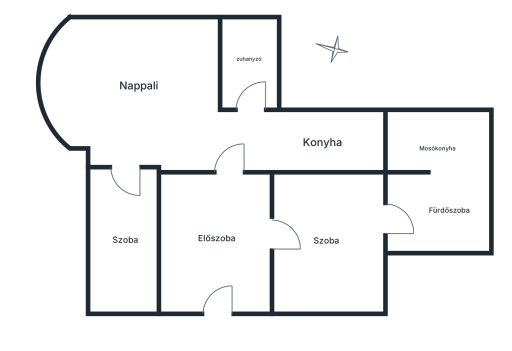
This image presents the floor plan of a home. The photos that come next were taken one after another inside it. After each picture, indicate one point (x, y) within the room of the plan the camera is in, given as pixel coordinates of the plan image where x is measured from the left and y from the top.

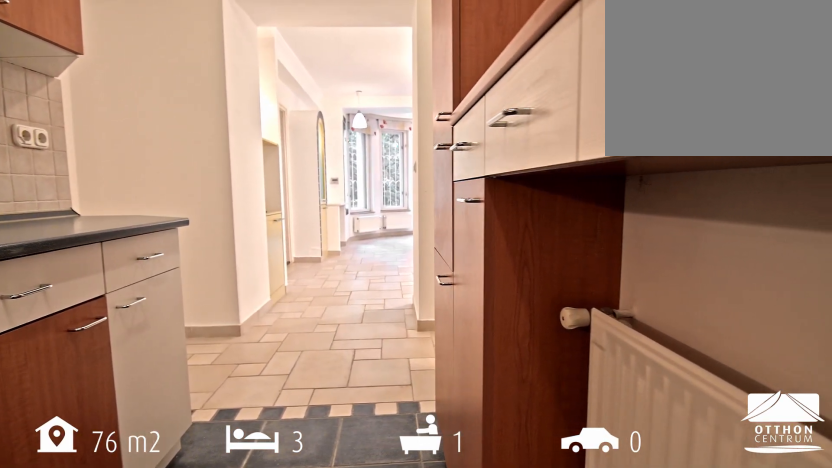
(326, 142)
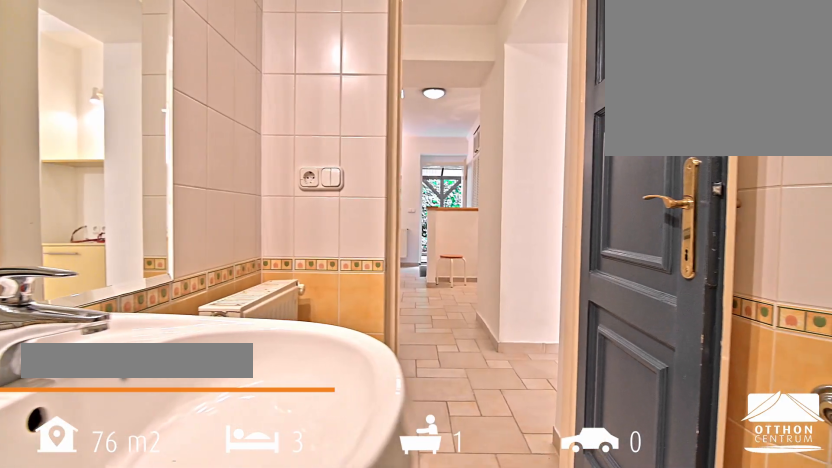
(250, 61)
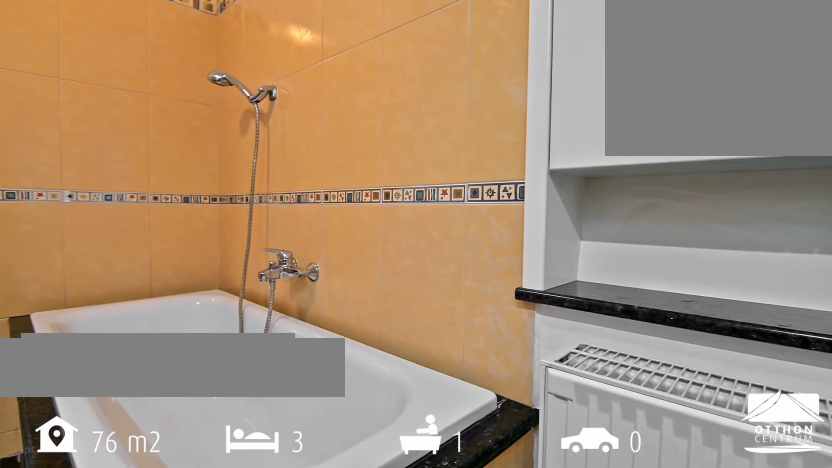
(443, 213)
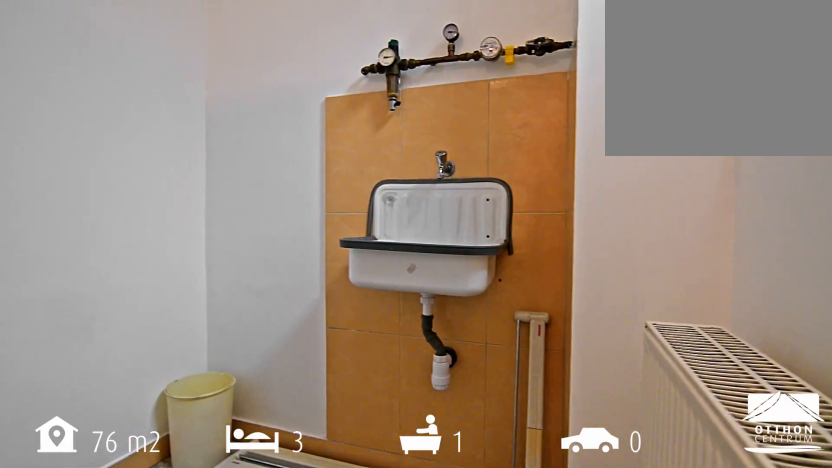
(424, 142)
